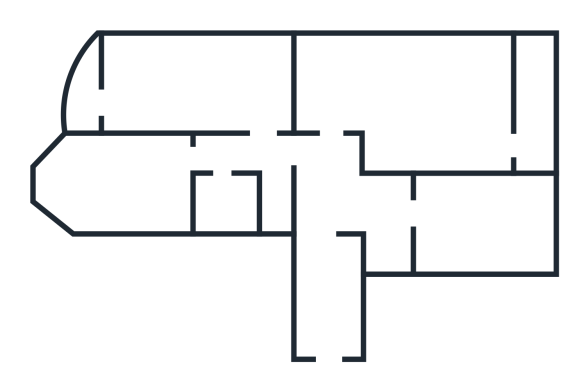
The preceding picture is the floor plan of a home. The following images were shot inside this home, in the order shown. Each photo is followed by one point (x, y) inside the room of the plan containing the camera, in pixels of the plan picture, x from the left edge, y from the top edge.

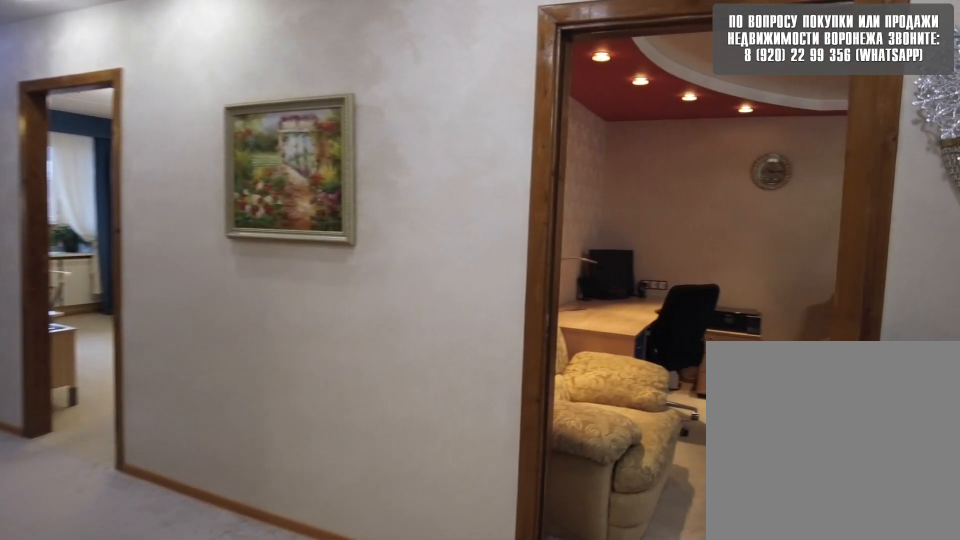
(338, 206)
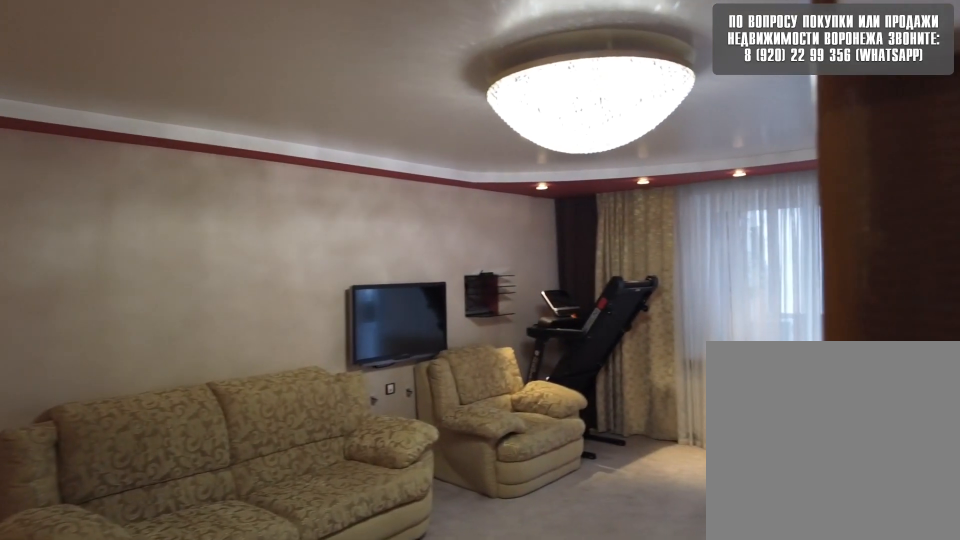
(375, 93)
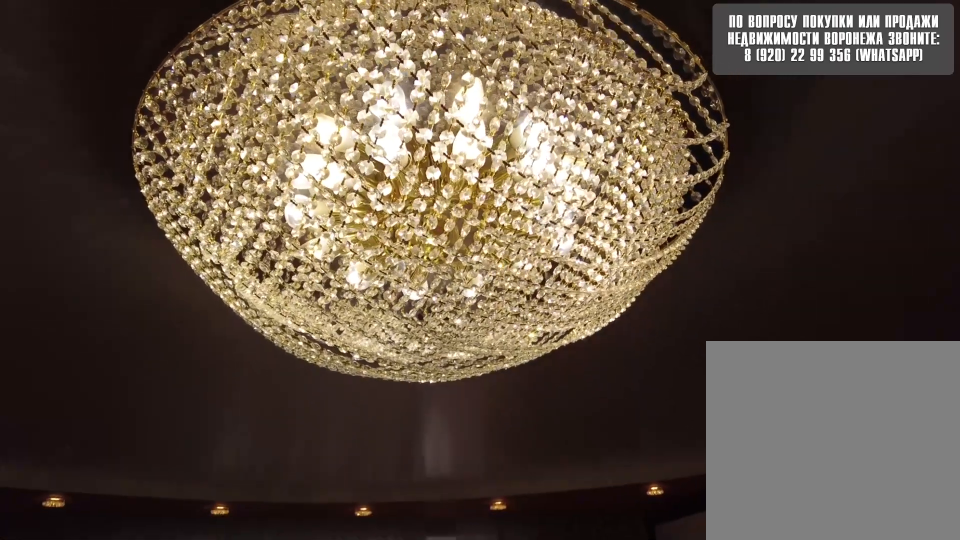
(375, 93)
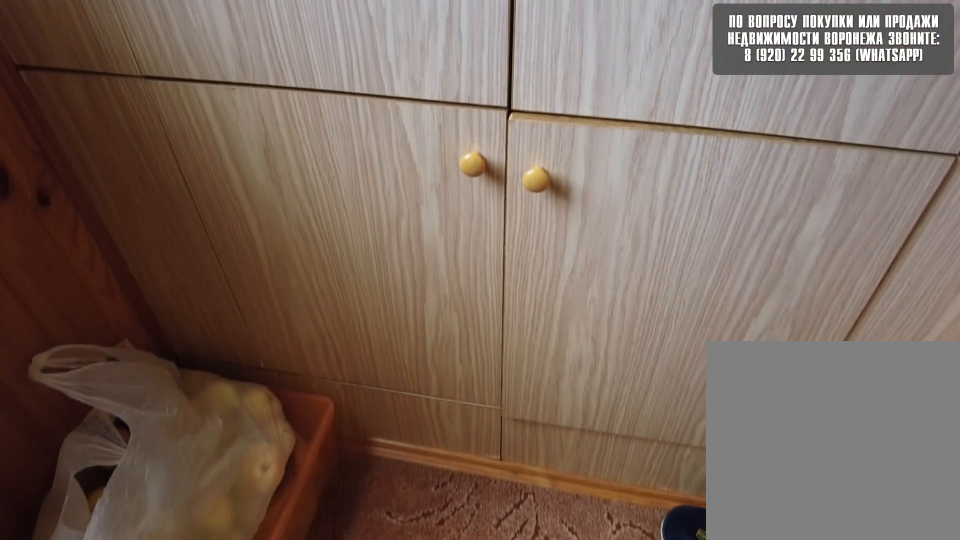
(546, 140)
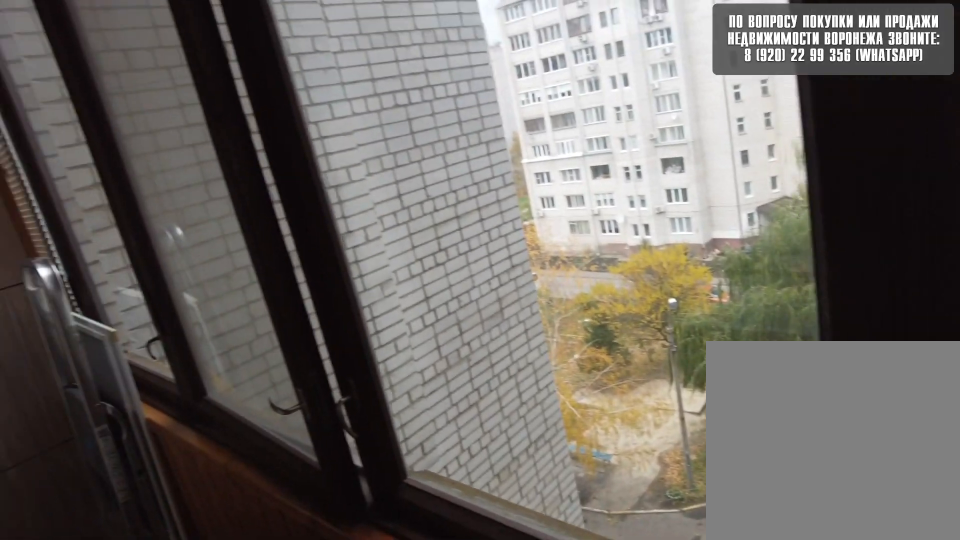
(546, 140)
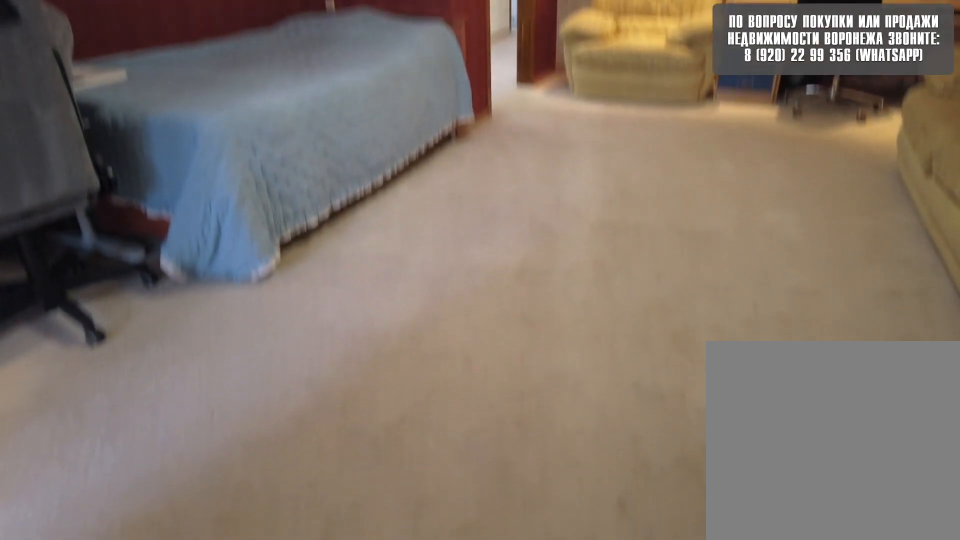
(454, 136)
